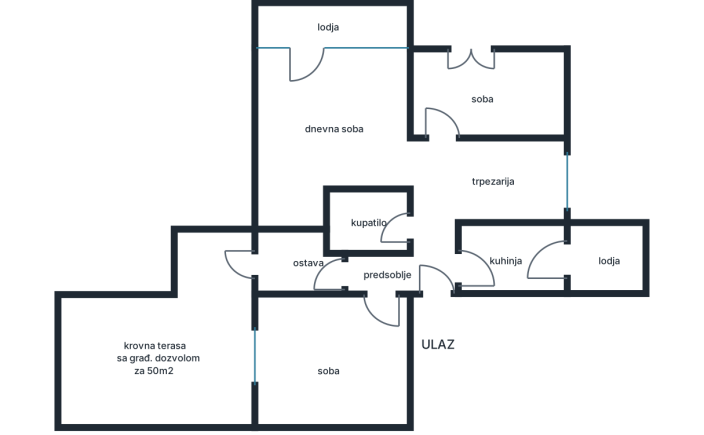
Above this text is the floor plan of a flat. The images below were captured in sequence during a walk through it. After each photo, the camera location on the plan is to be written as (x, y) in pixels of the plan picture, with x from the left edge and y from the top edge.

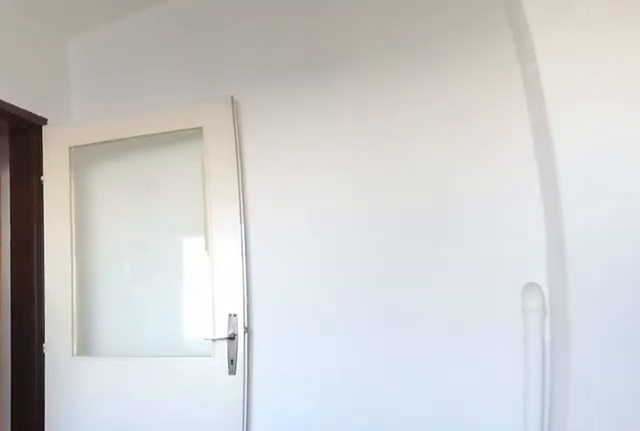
(336, 361)
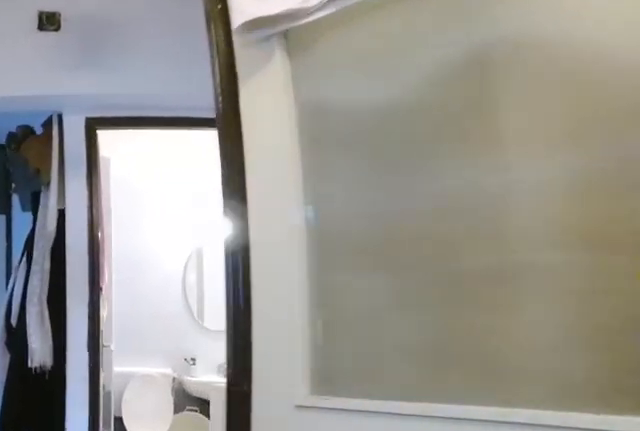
(506, 262)
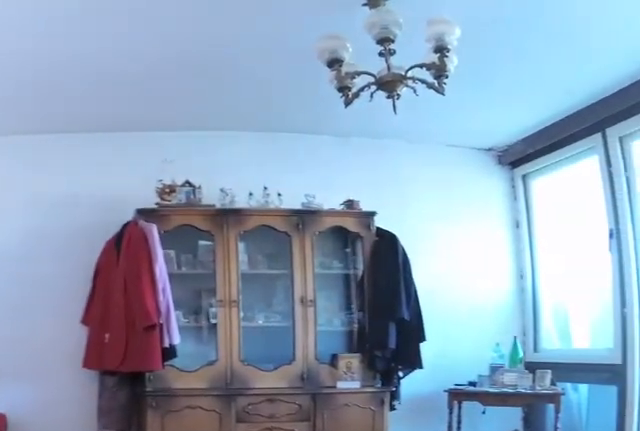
(413, 165)
